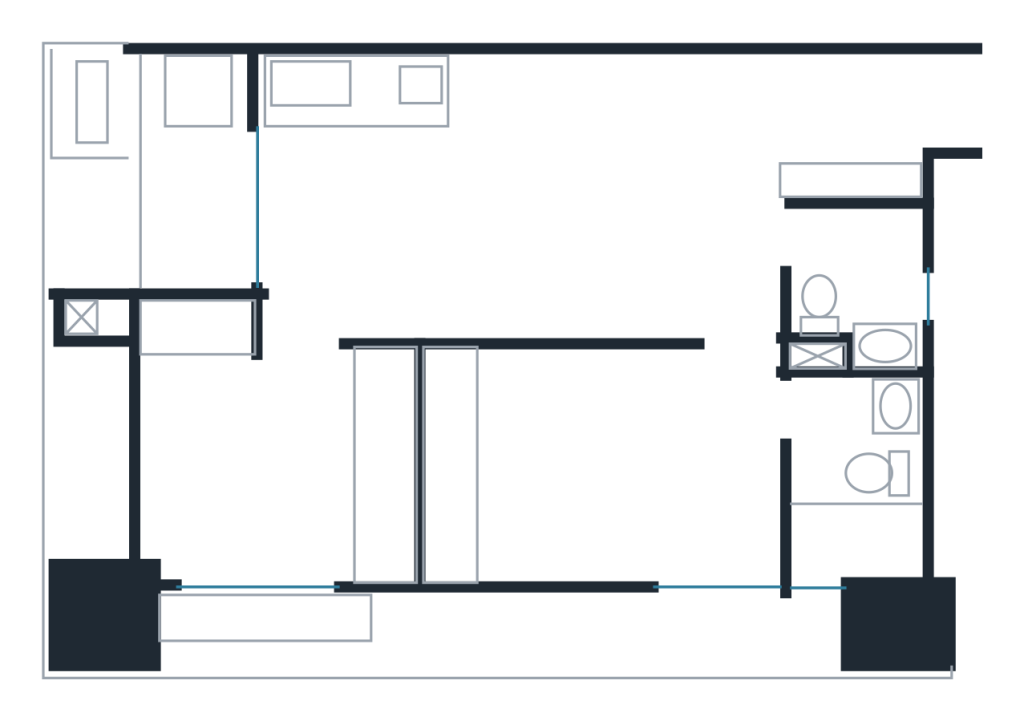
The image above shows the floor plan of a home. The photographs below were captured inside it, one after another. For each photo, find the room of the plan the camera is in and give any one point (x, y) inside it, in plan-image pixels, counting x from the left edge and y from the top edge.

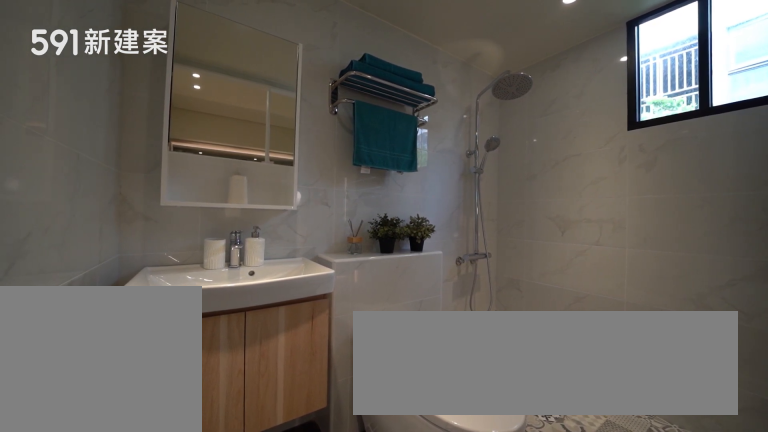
(857, 487)
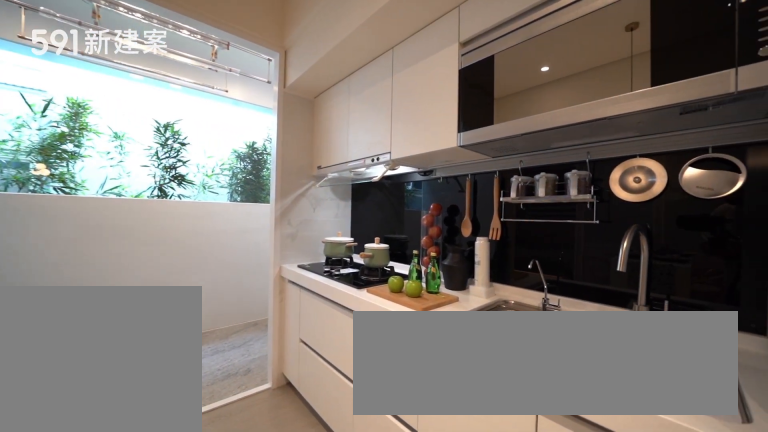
(387, 127)
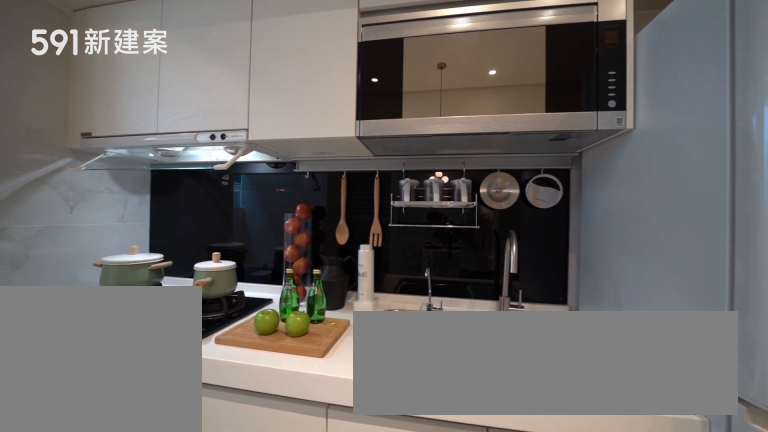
(387, 127)
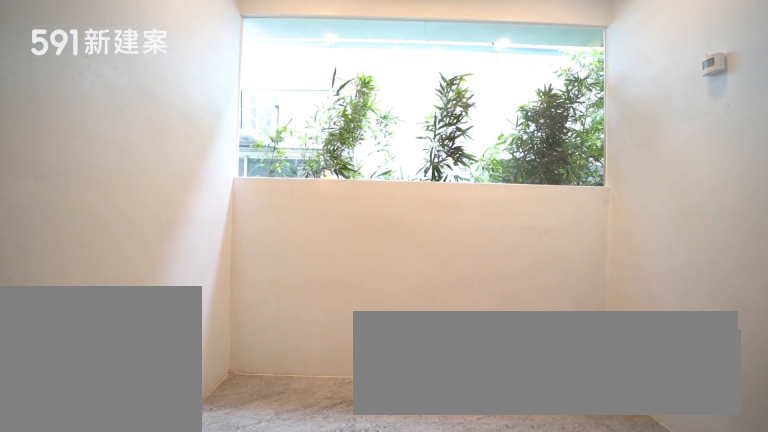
(185, 166)
